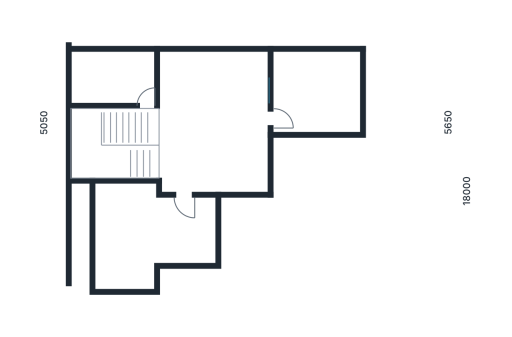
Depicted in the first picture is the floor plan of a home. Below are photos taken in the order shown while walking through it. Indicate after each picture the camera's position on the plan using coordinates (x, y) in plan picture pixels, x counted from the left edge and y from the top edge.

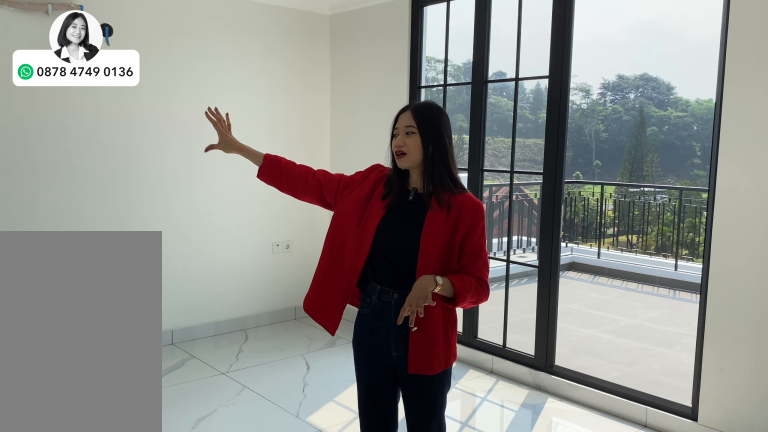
(207, 93)
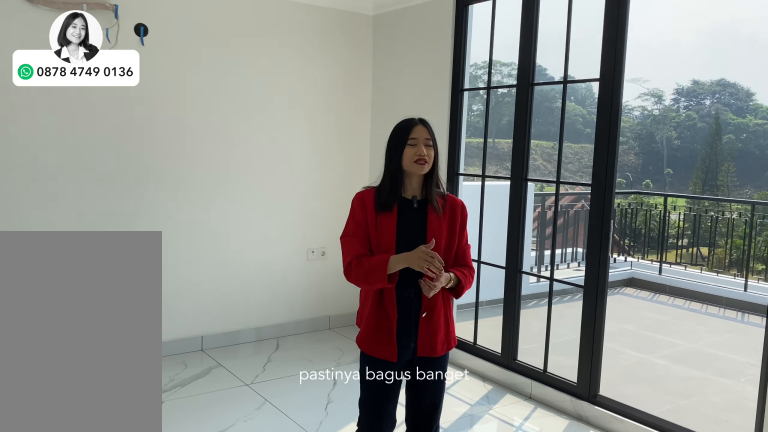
(207, 93)
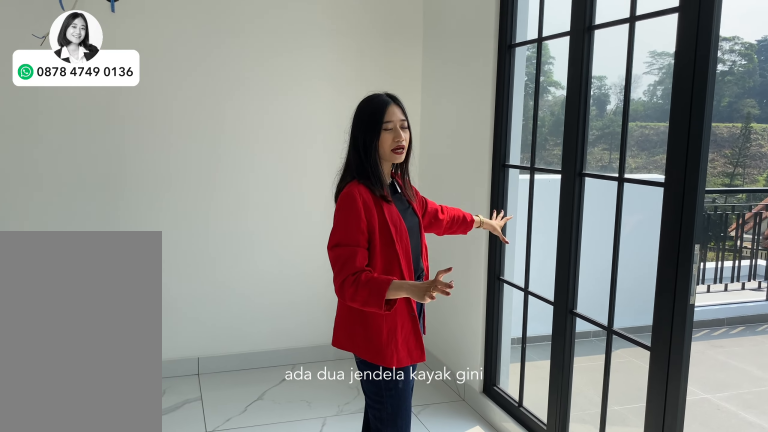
(207, 93)
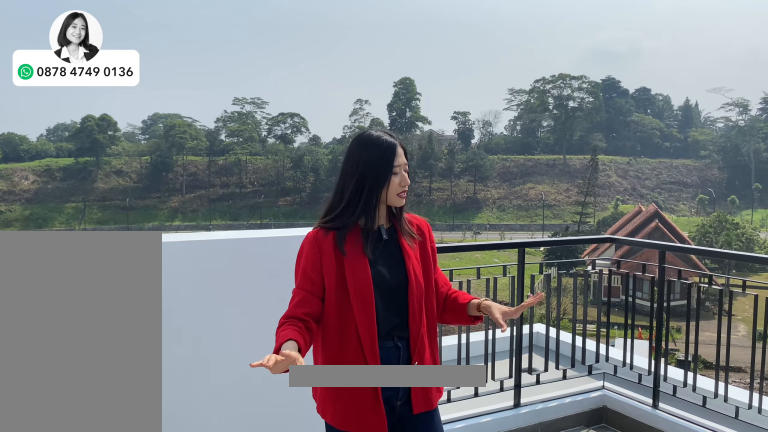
(315, 83)
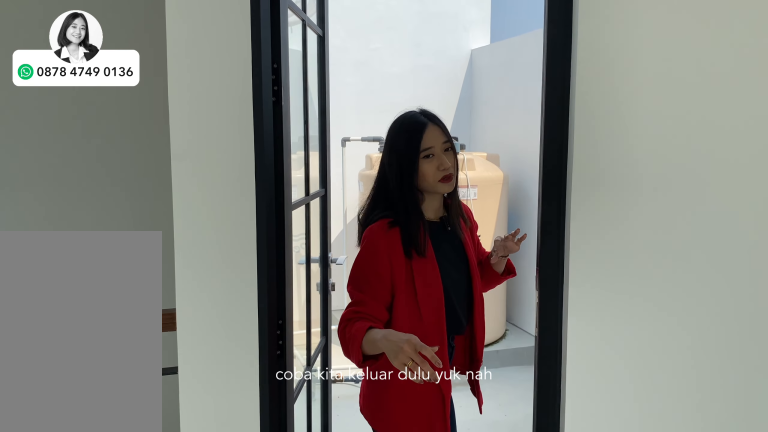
(210, 120)
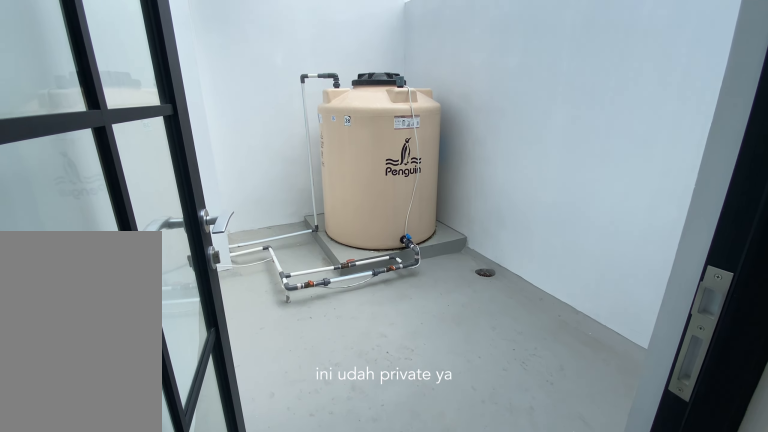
(114, 72)
